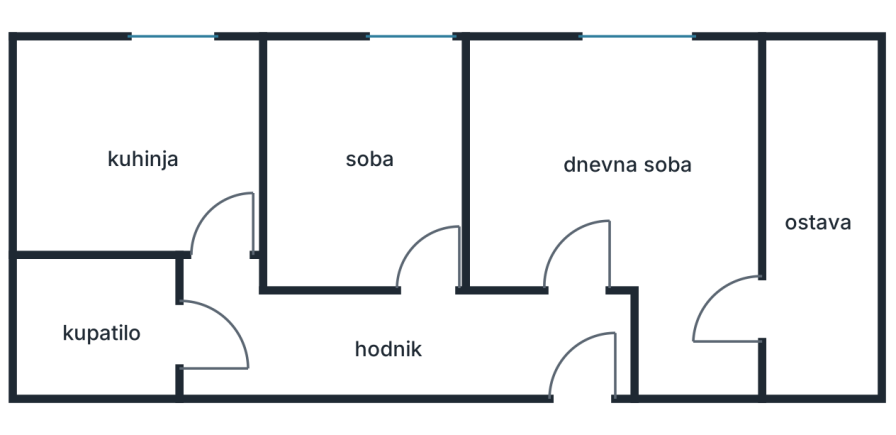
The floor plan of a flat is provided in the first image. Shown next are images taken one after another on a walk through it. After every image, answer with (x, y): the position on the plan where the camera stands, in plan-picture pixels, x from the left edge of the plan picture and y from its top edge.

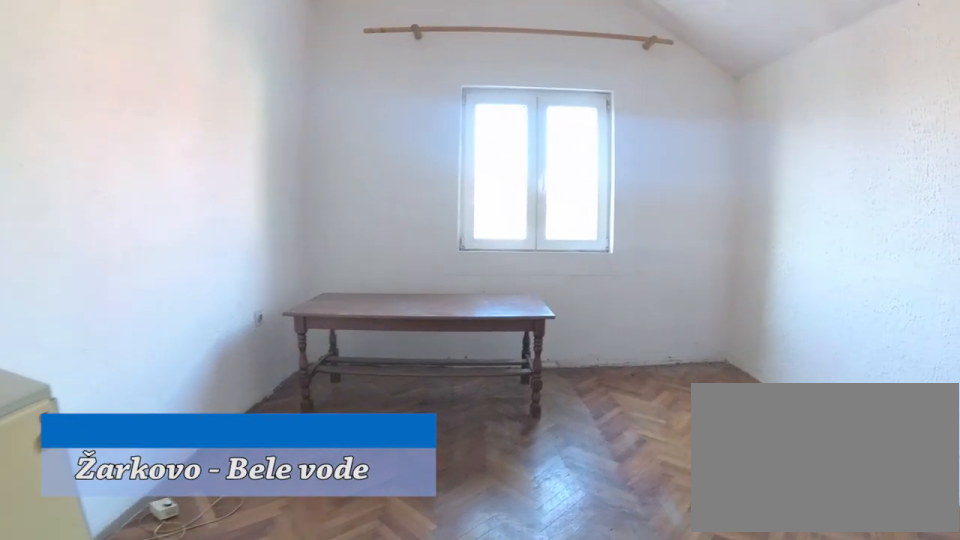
(579, 263)
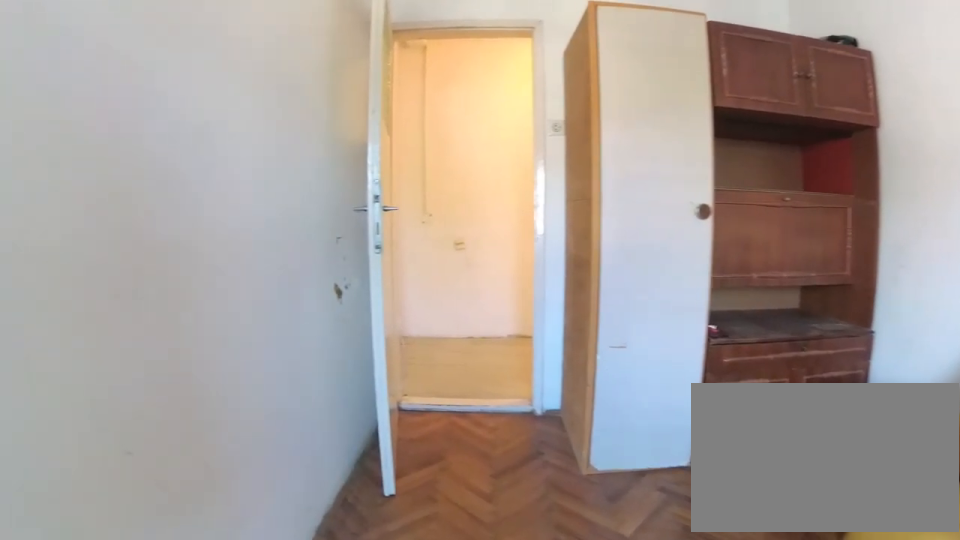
(404, 80)
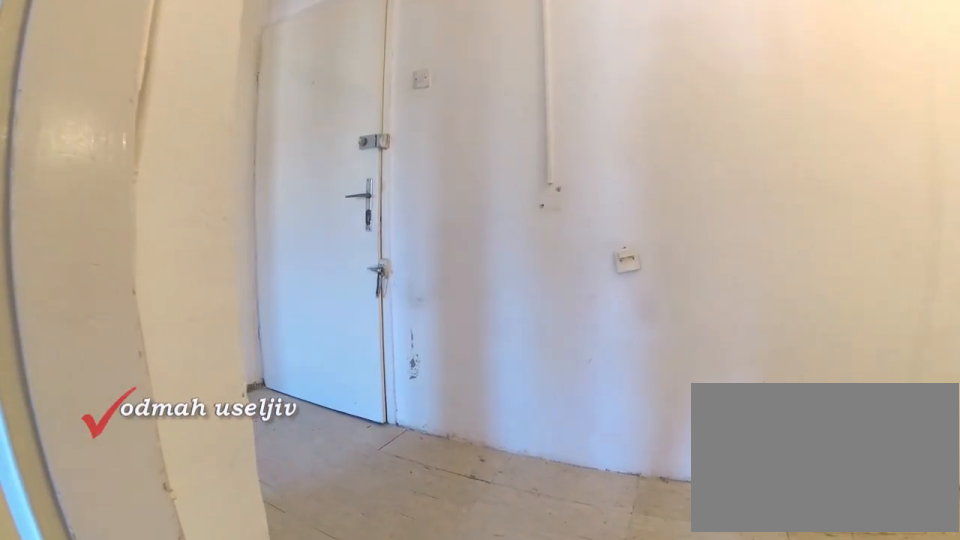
(429, 247)
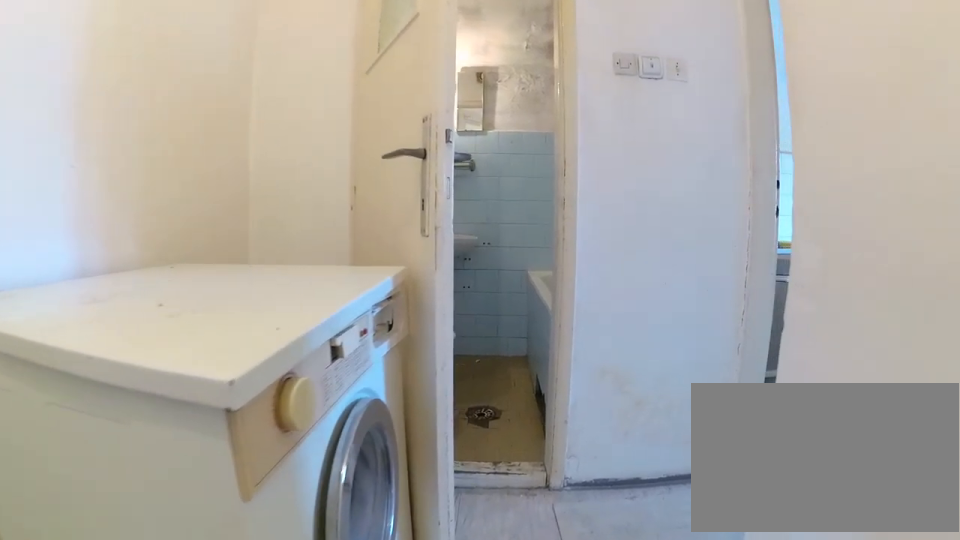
(346, 324)
